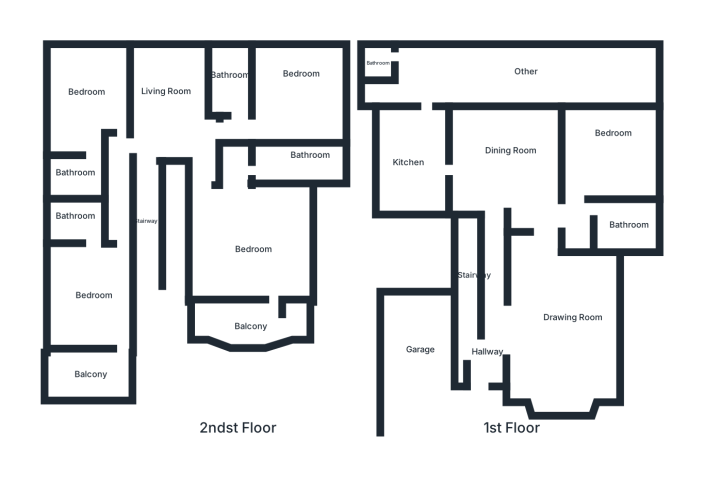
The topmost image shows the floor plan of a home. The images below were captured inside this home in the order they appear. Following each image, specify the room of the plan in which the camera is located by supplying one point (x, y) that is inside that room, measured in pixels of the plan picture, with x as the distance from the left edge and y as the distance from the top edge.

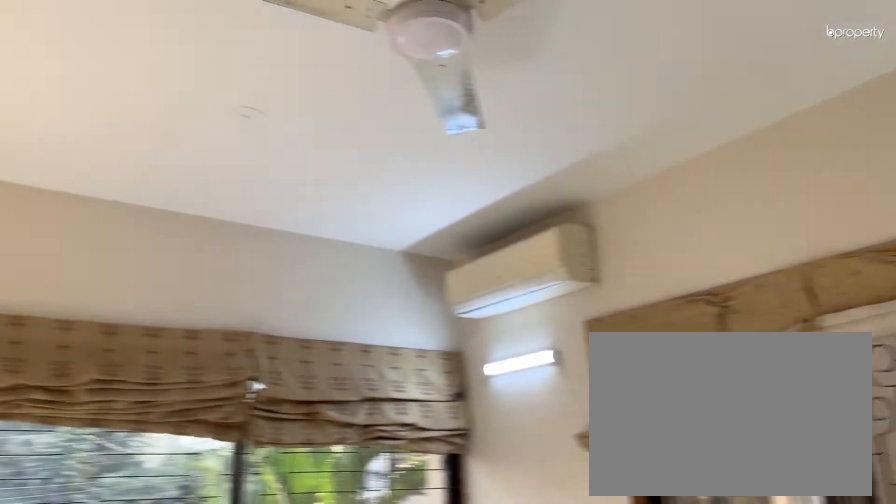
(89, 300)
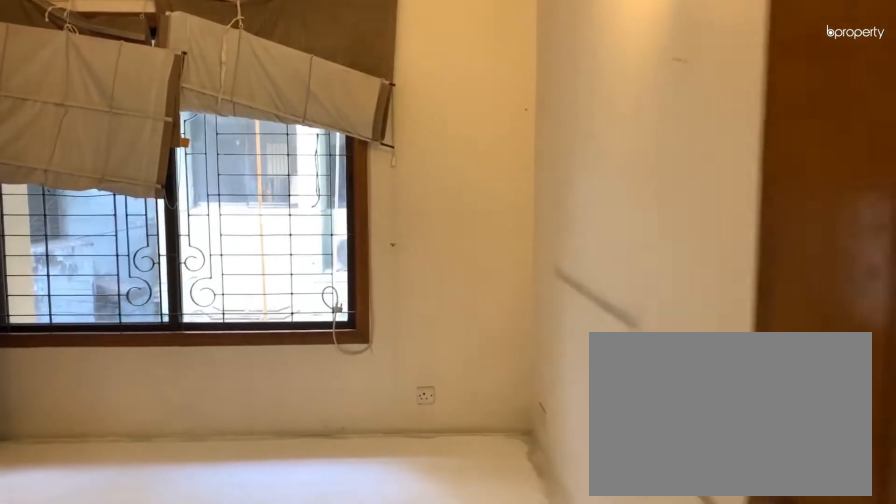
(109, 112)
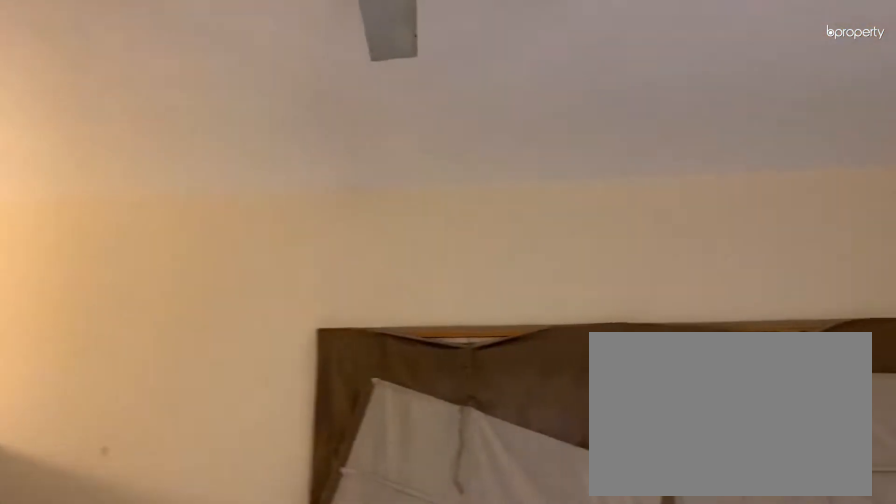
(85, 92)
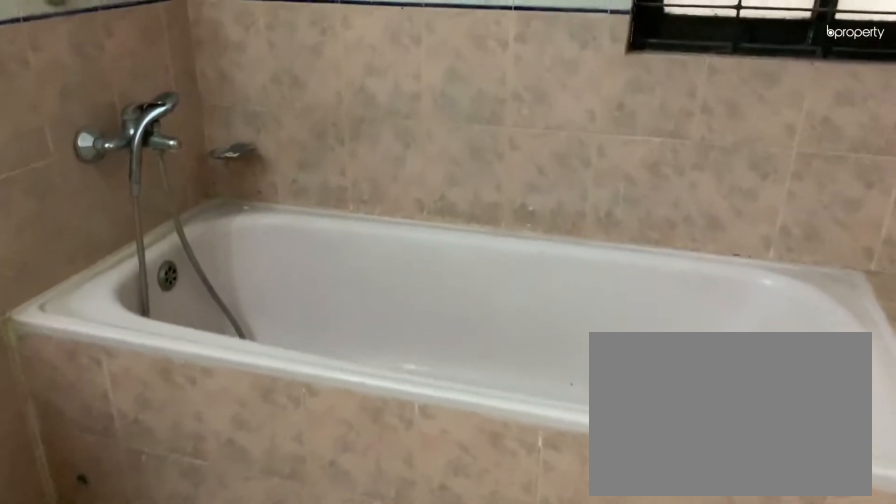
(70, 182)
